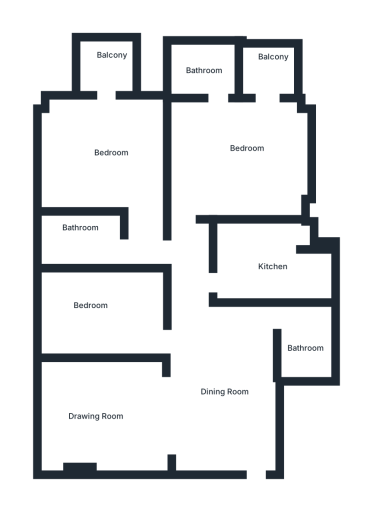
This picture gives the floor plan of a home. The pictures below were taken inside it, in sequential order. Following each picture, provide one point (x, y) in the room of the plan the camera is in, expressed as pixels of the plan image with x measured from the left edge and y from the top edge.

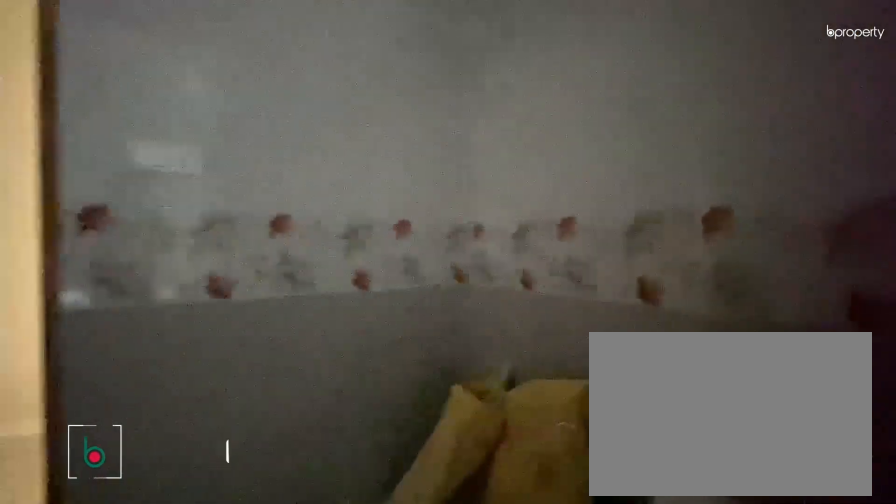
(259, 268)
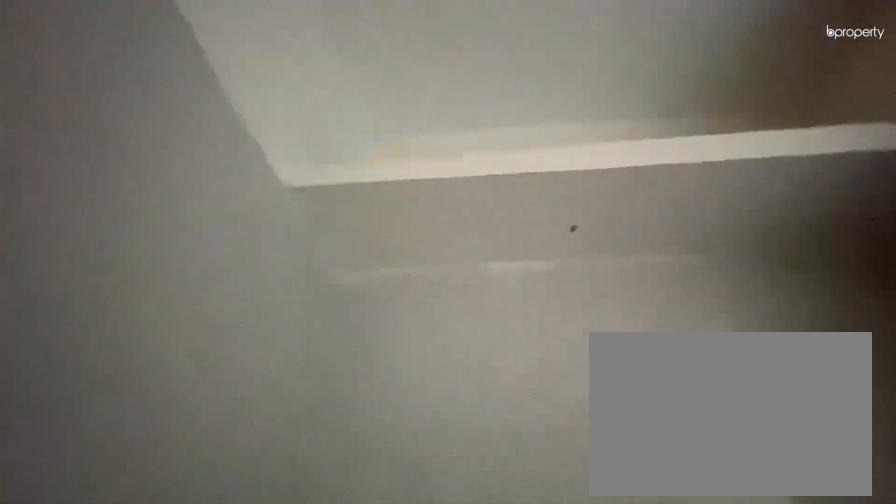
(259, 268)
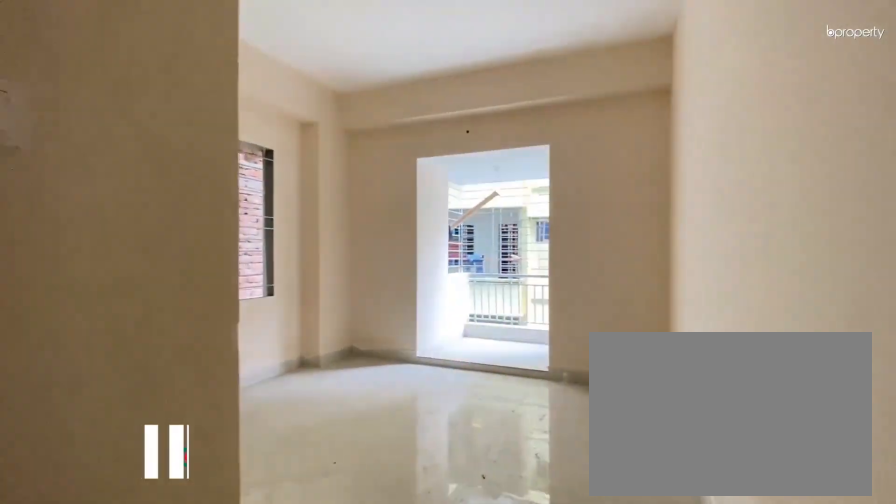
(148, 230)
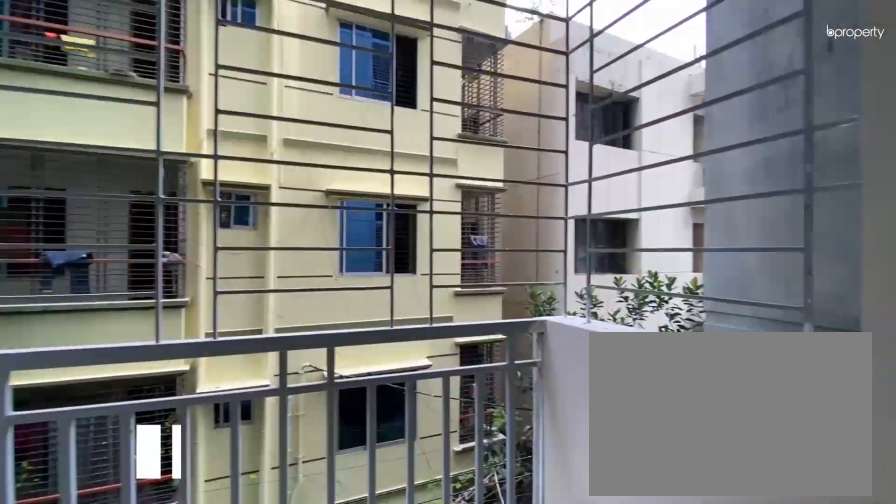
(105, 66)
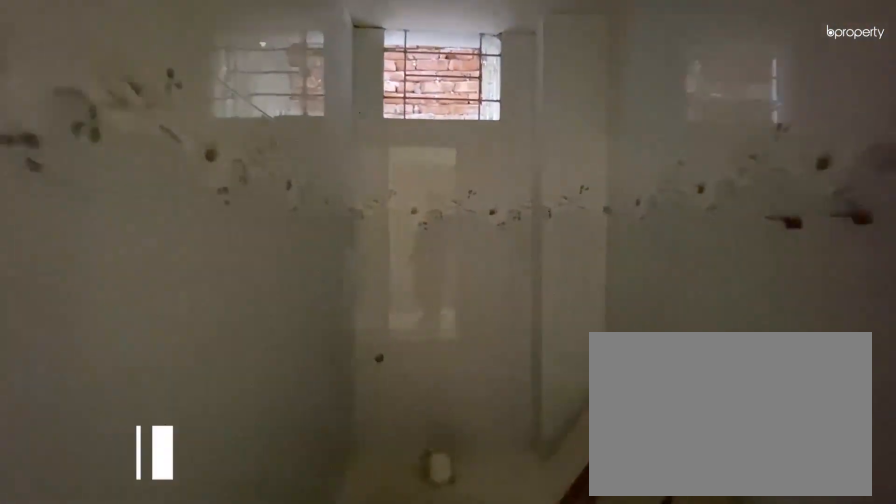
(86, 240)
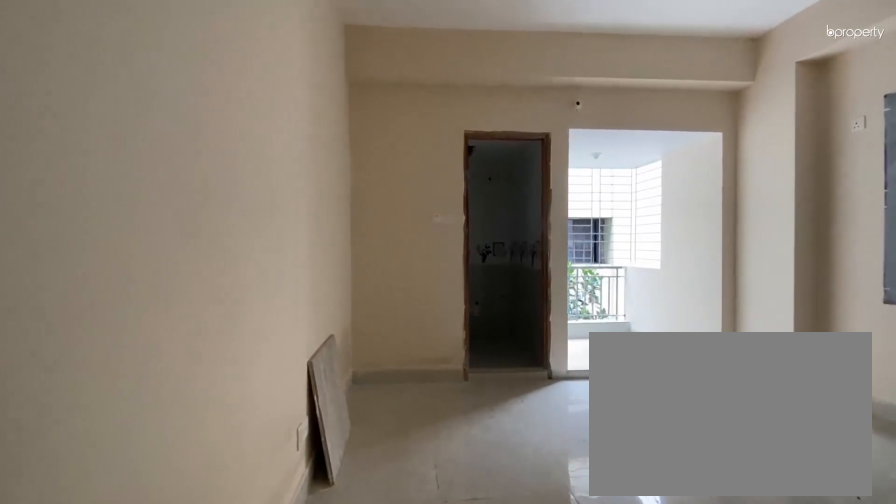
(227, 158)
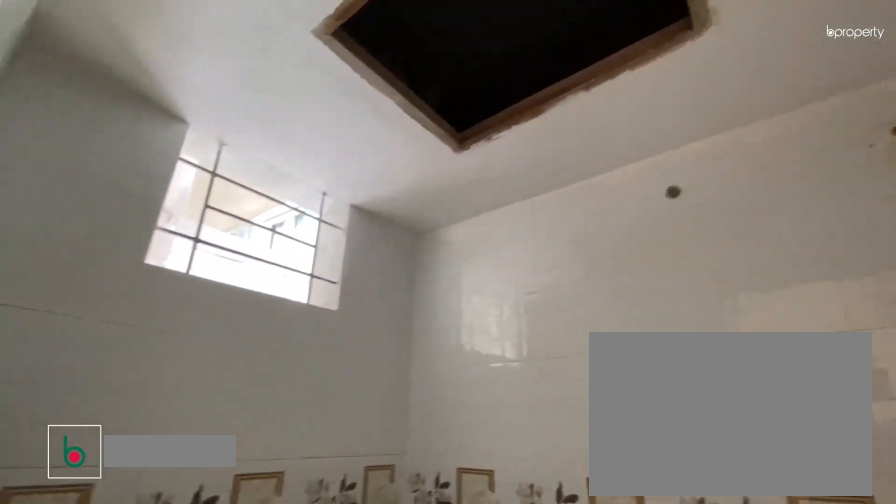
(208, 72)
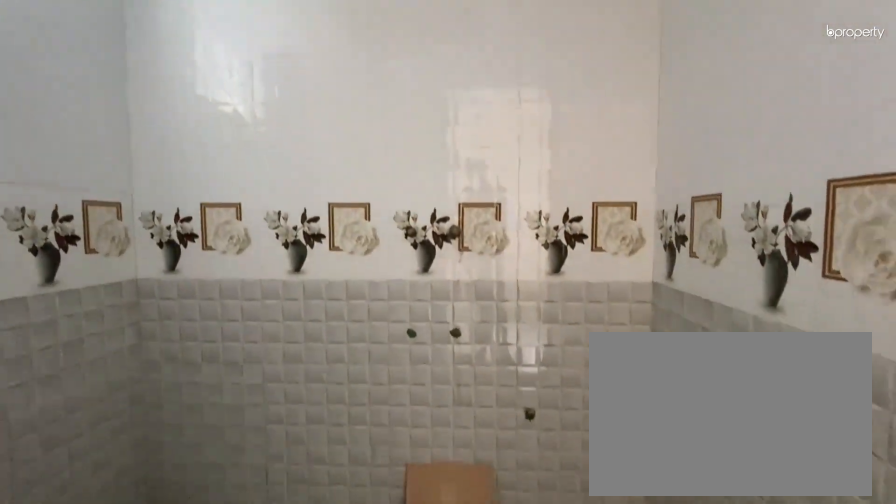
(208, 72)
